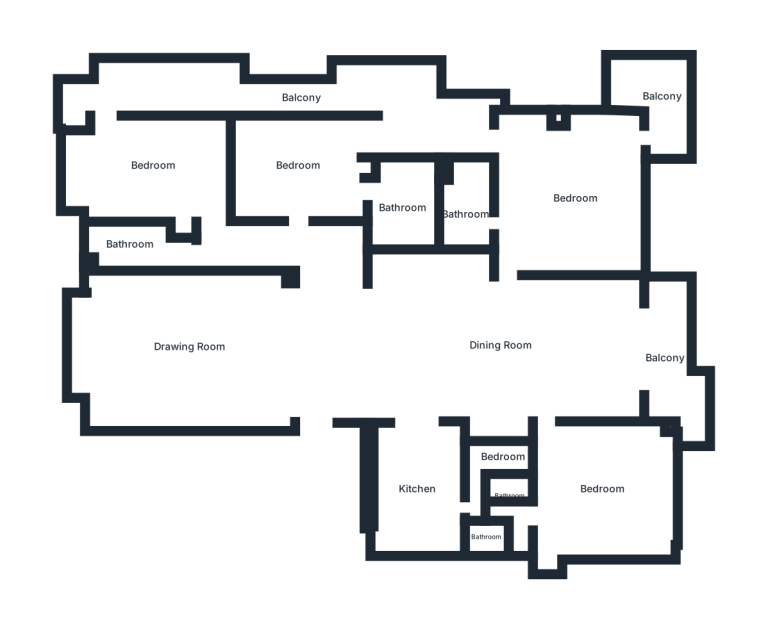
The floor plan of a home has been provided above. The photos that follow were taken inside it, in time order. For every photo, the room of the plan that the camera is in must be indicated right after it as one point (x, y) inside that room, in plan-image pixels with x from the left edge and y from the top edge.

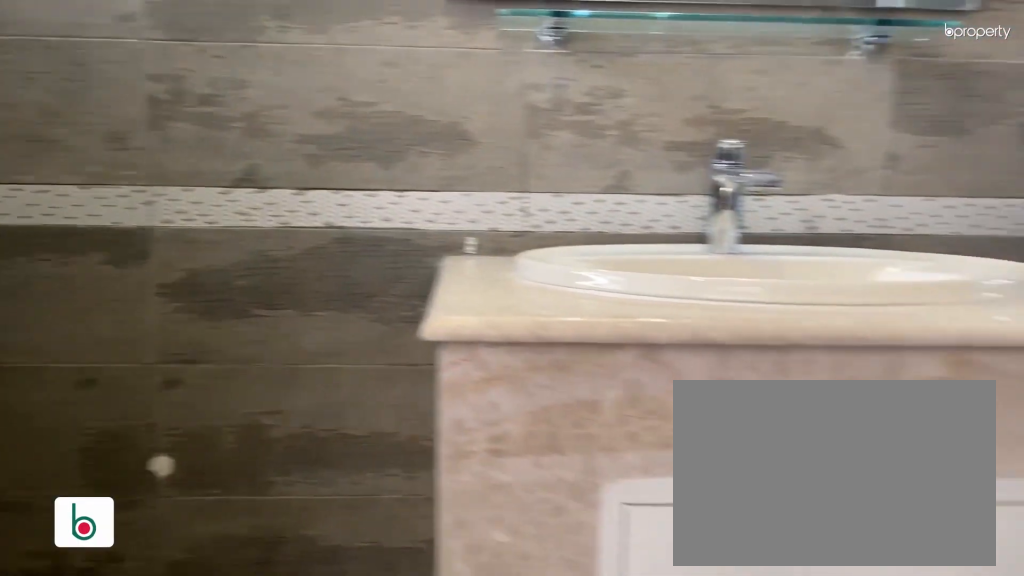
(400, 208)
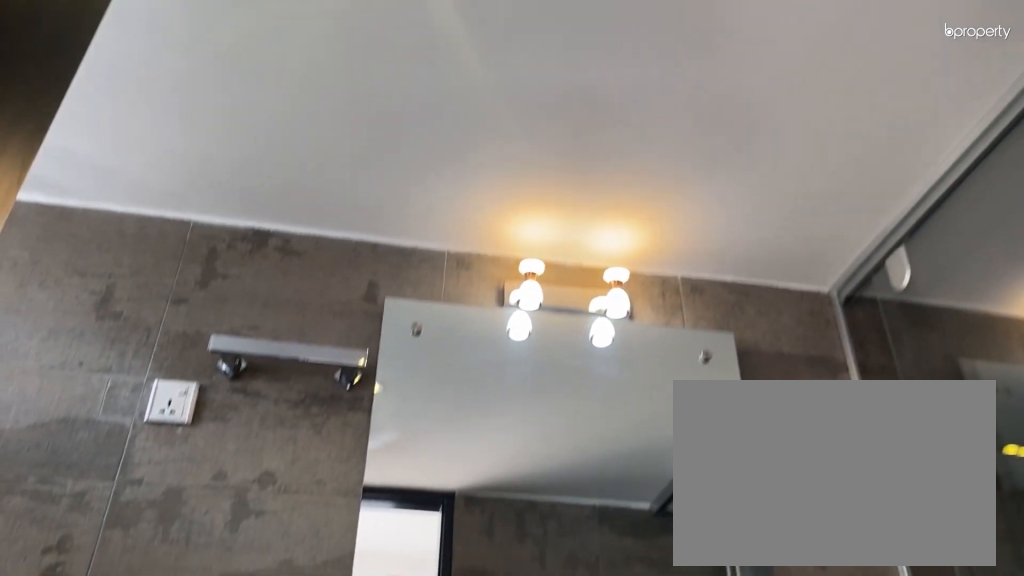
(400, 208)
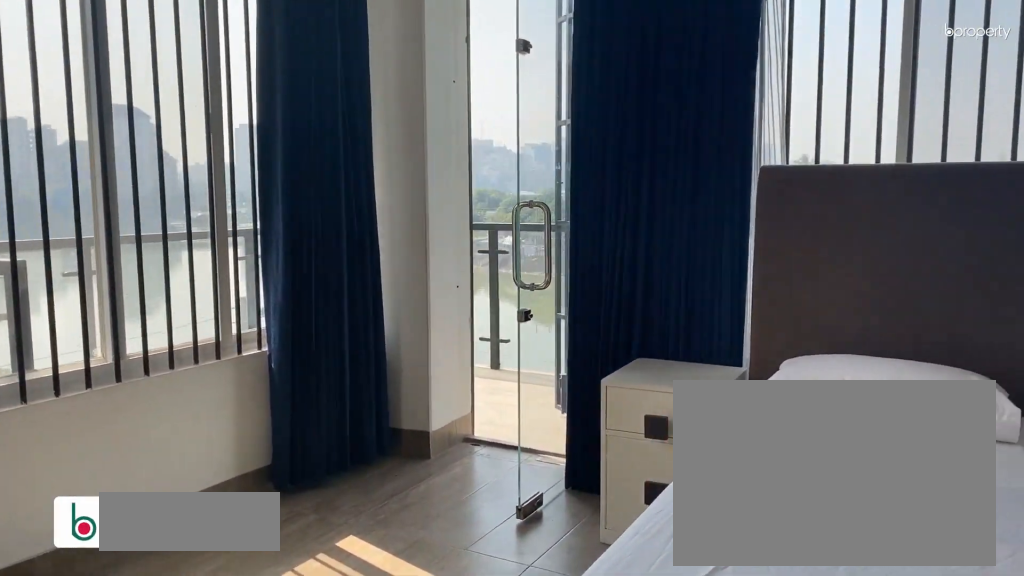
(566, 201)
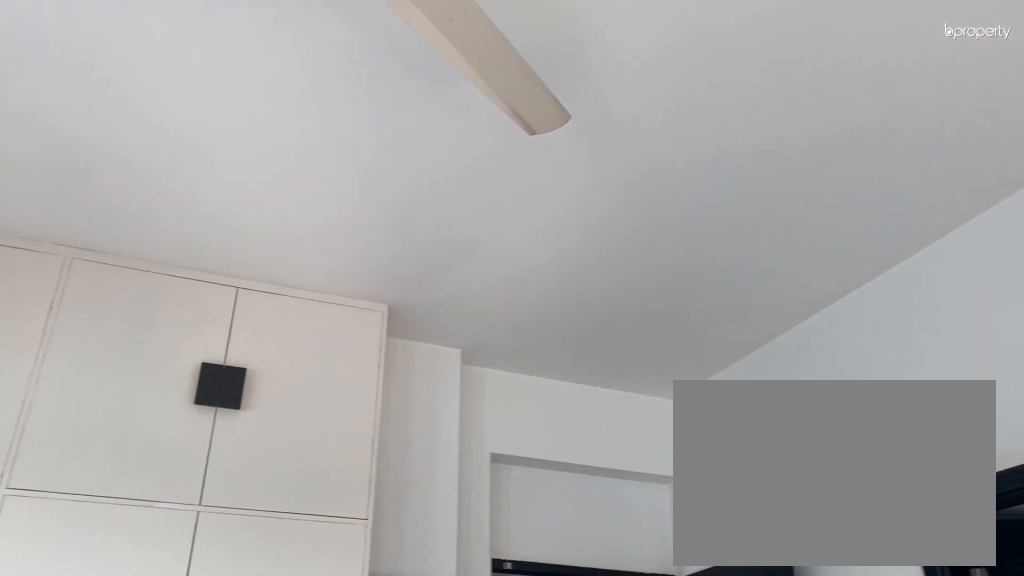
(566, 201)
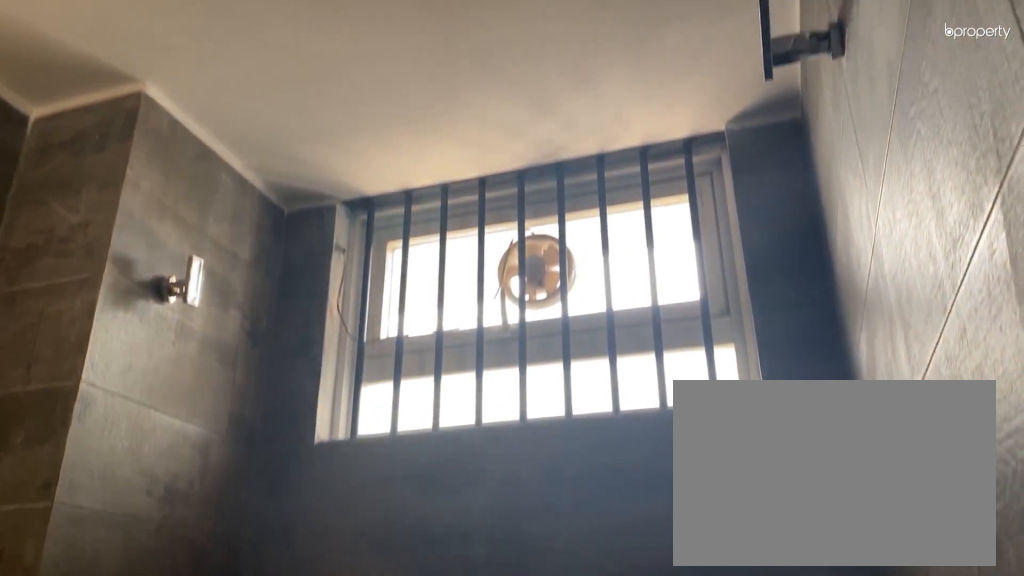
(461, 213)
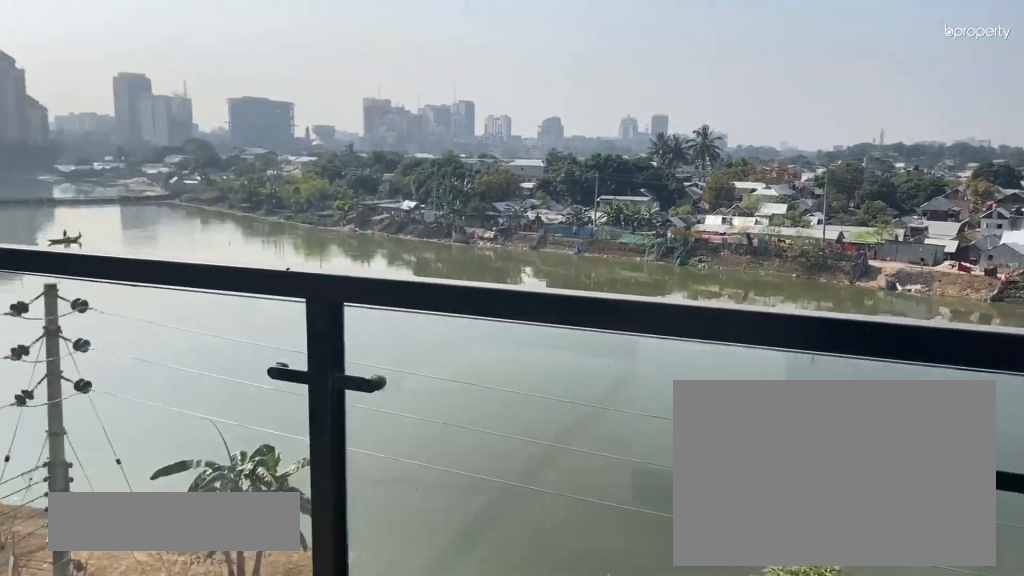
(662, 96)
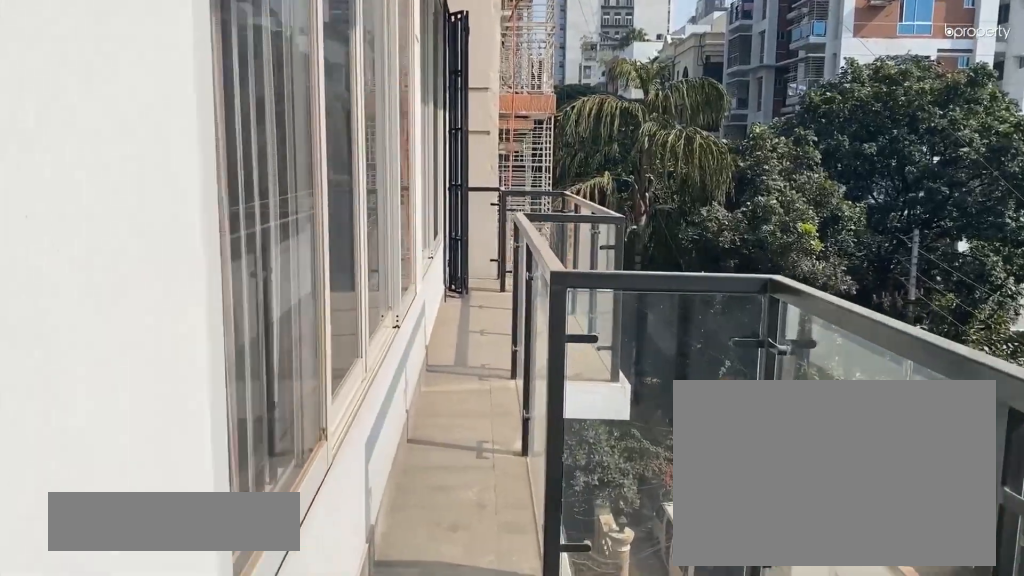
(300, 100)
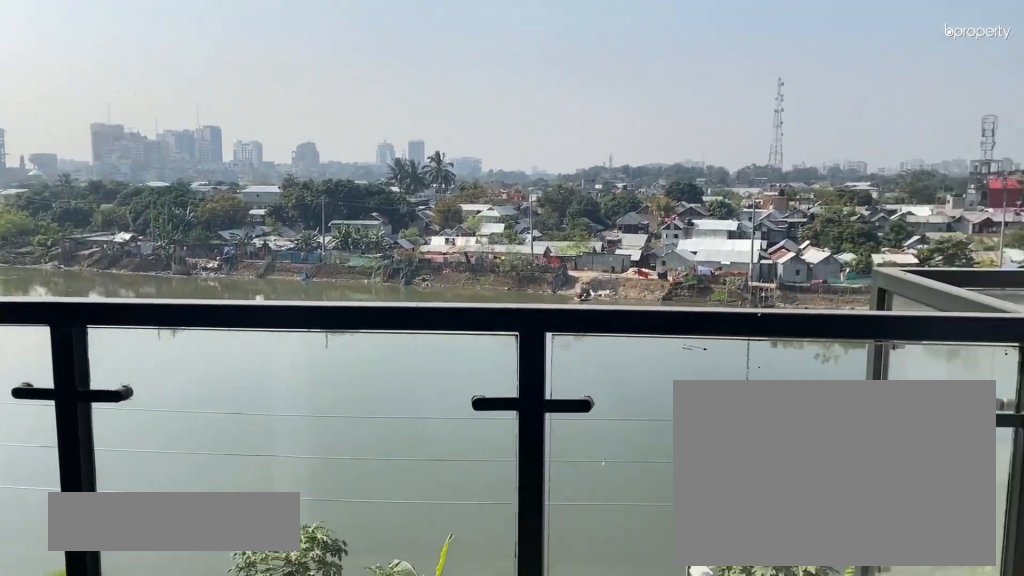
(666, 357)
